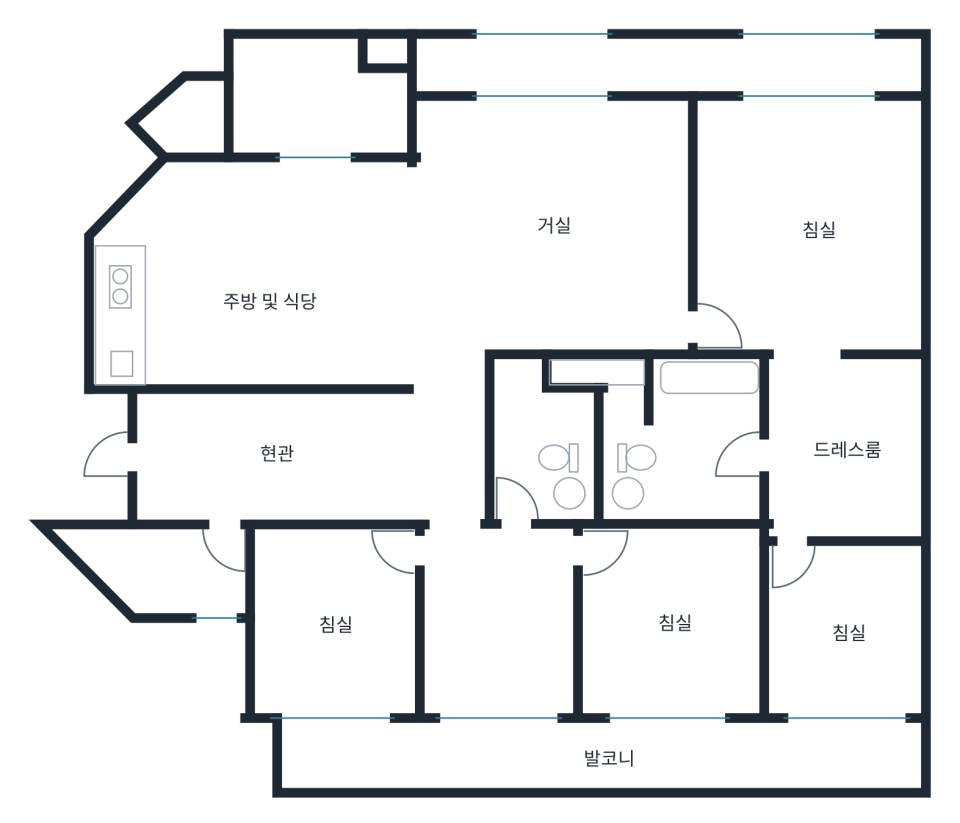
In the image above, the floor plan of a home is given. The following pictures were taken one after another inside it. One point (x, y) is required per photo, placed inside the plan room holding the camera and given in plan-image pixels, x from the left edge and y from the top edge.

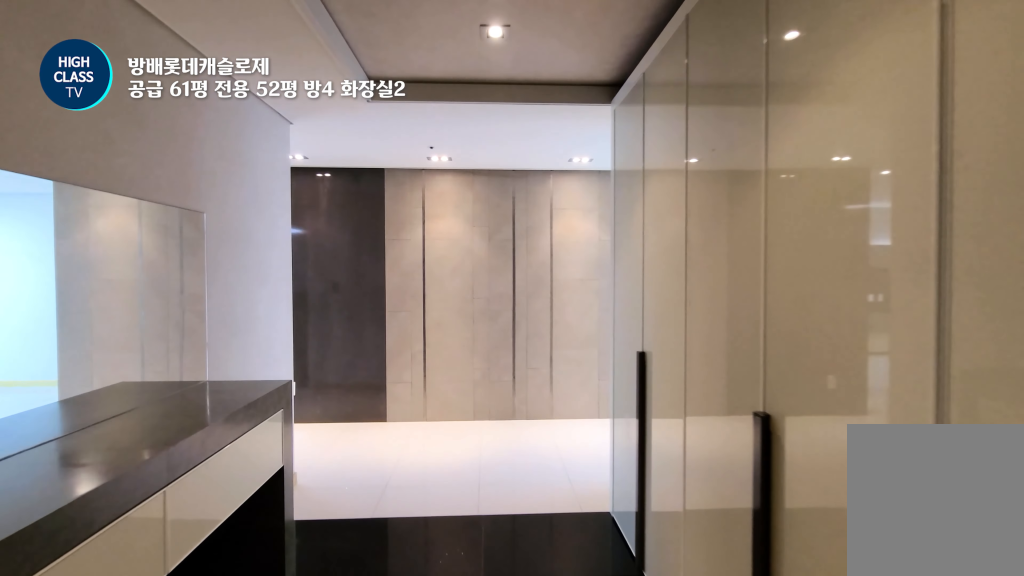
(277, 454)
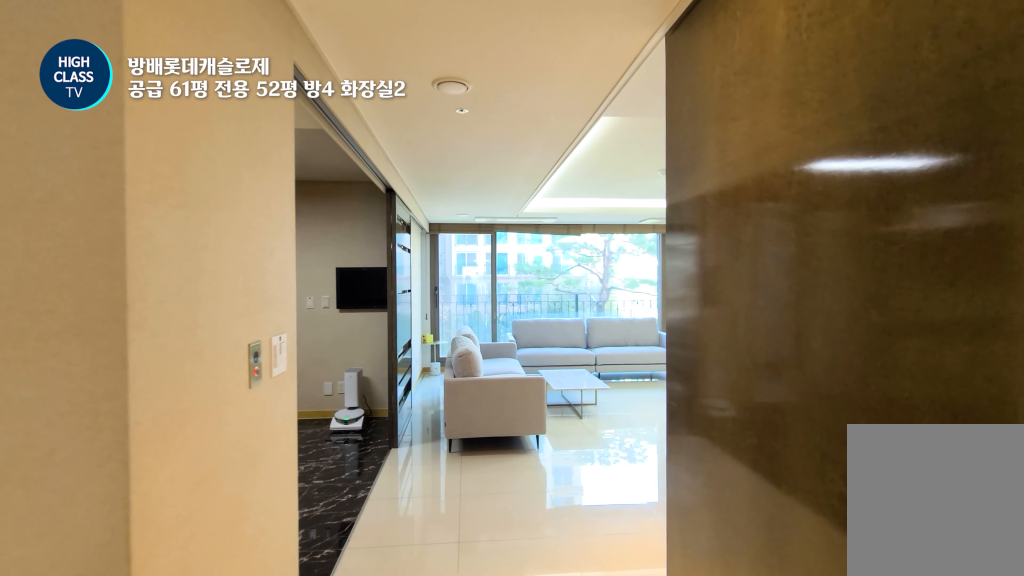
(447, 436)
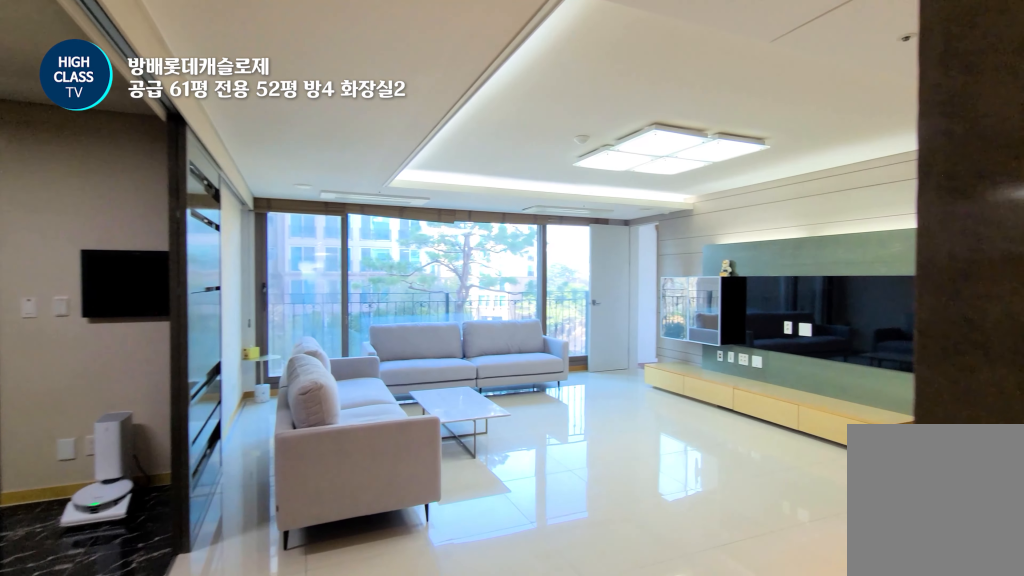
(447, 436)
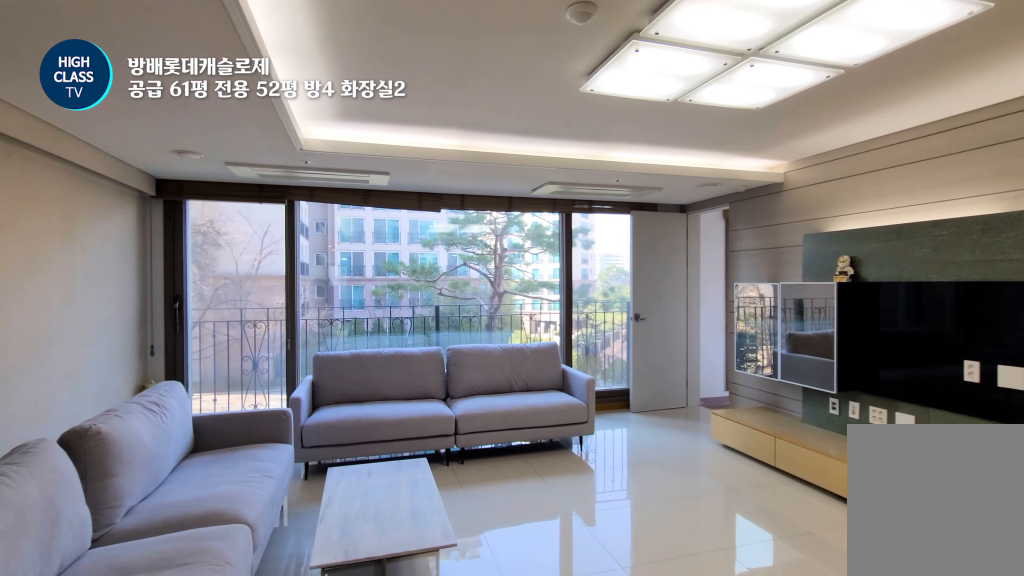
(552, 210)
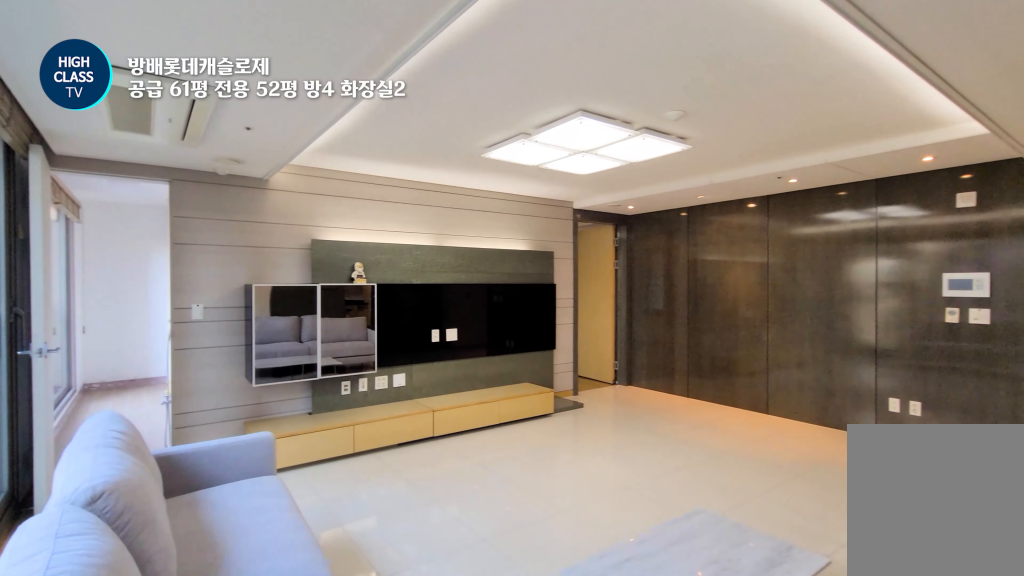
(552, 210)
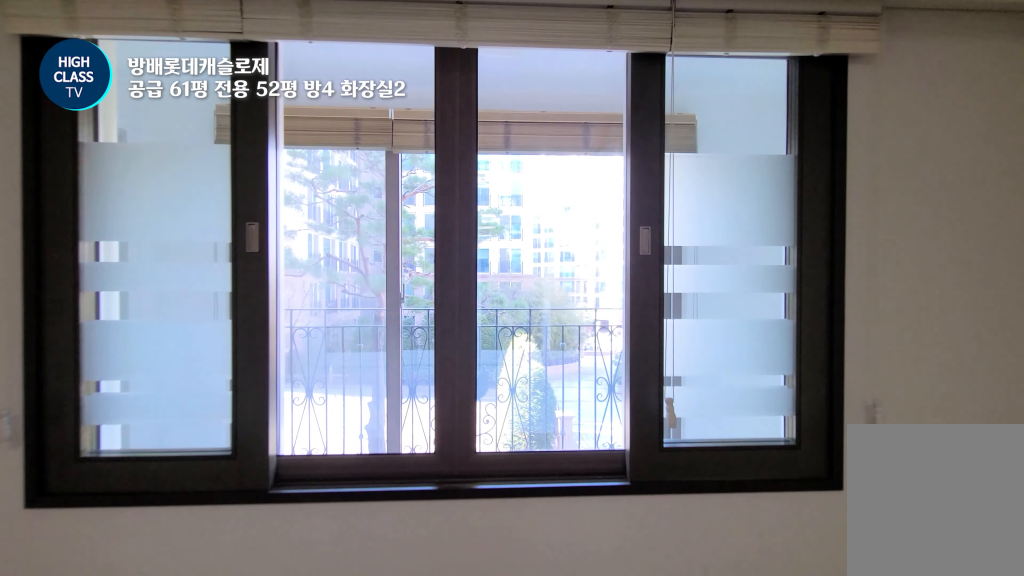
(807, 194)
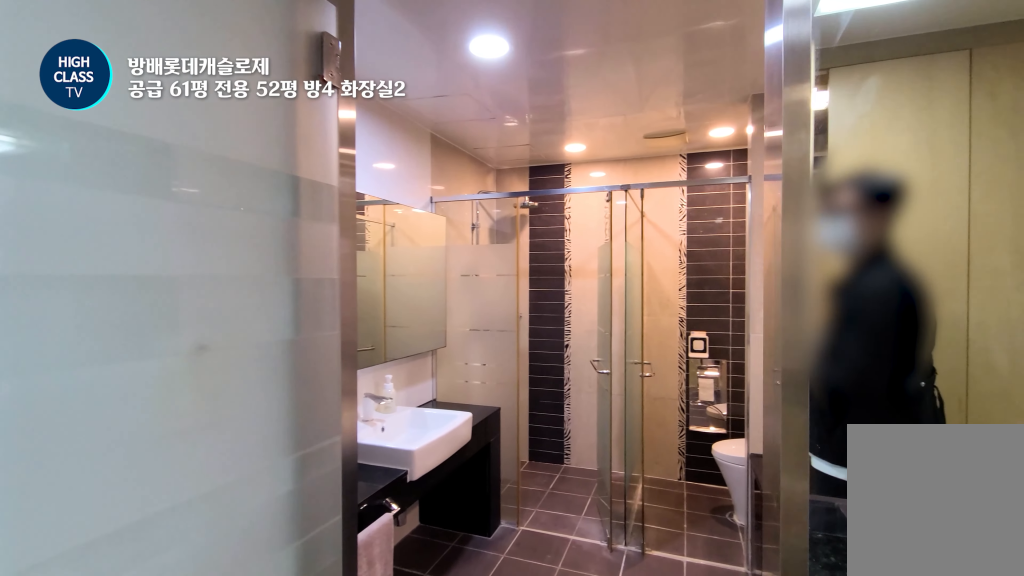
(840, 446)
